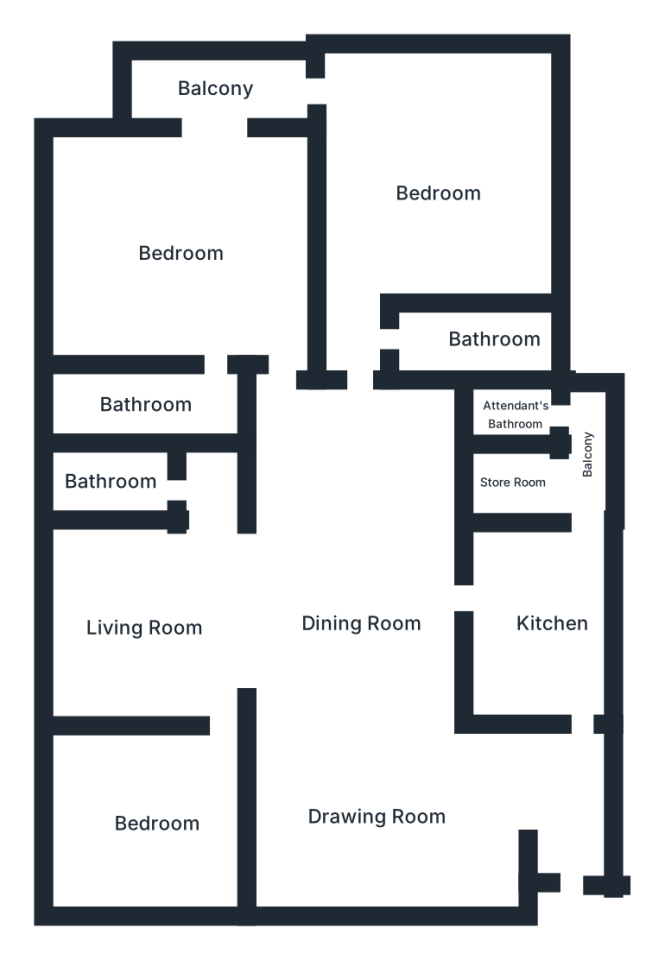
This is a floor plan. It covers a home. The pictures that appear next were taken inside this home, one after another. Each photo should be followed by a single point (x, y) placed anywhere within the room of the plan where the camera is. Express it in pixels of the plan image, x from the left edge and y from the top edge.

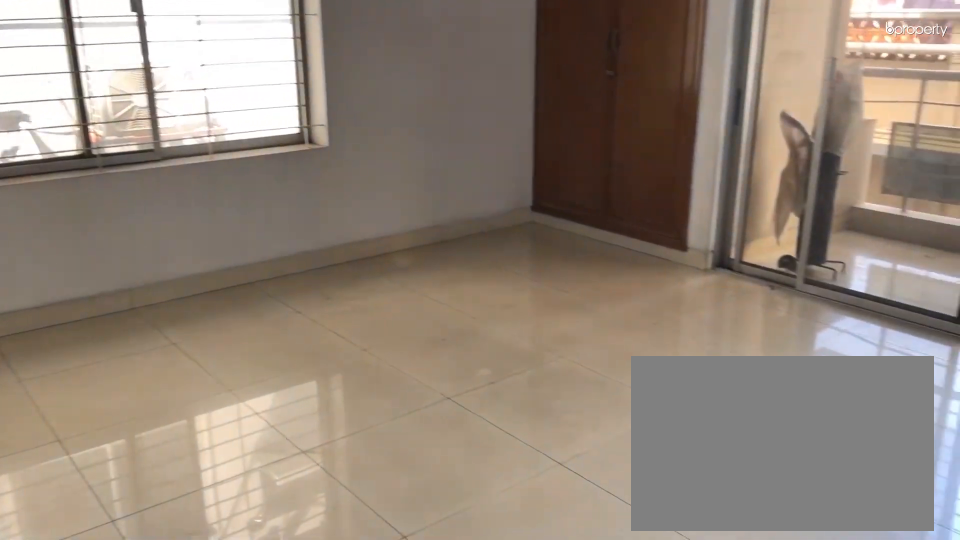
(186, 249)
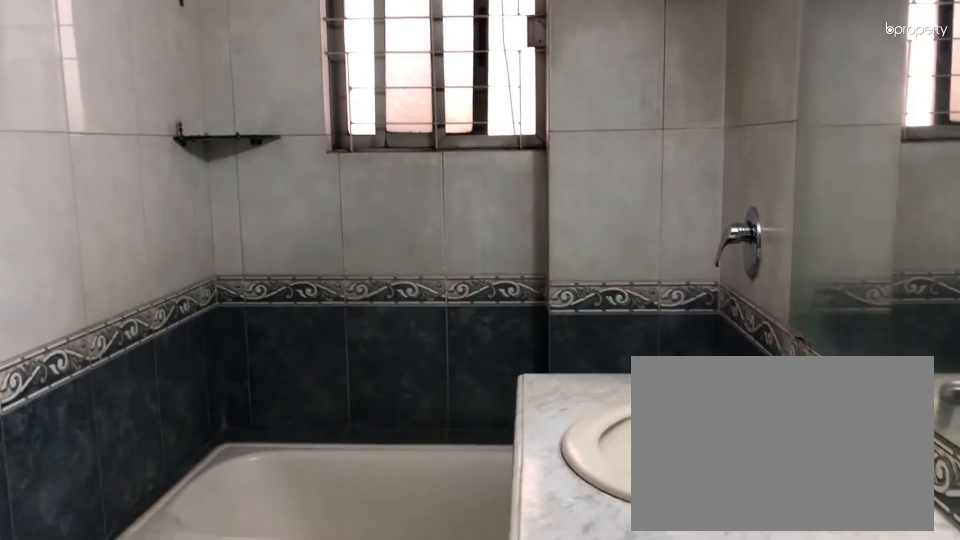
(145, 400)
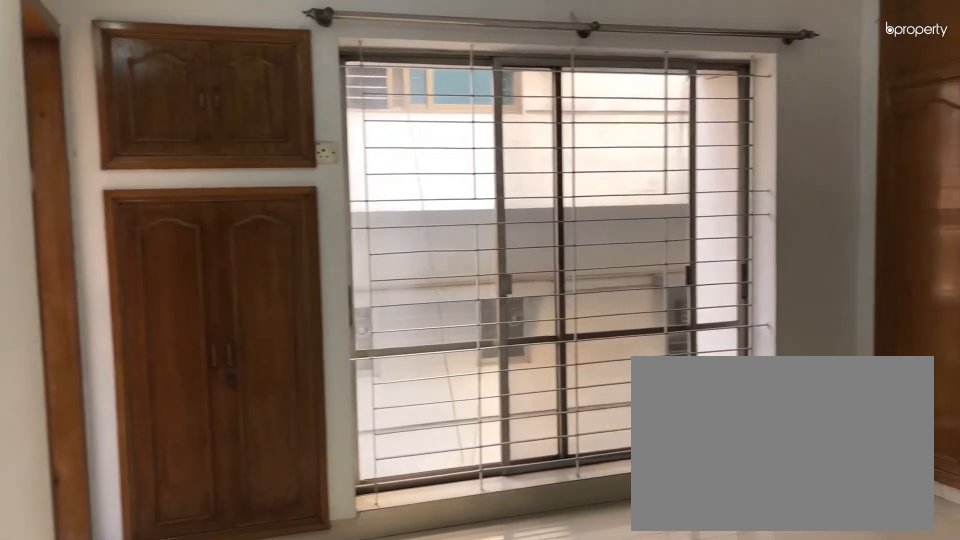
(453, 188)
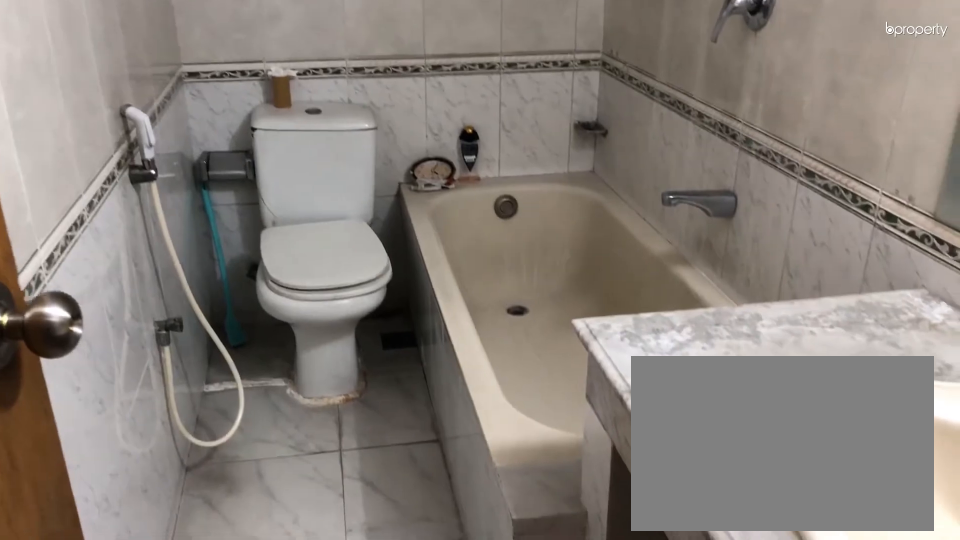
(469, 326)
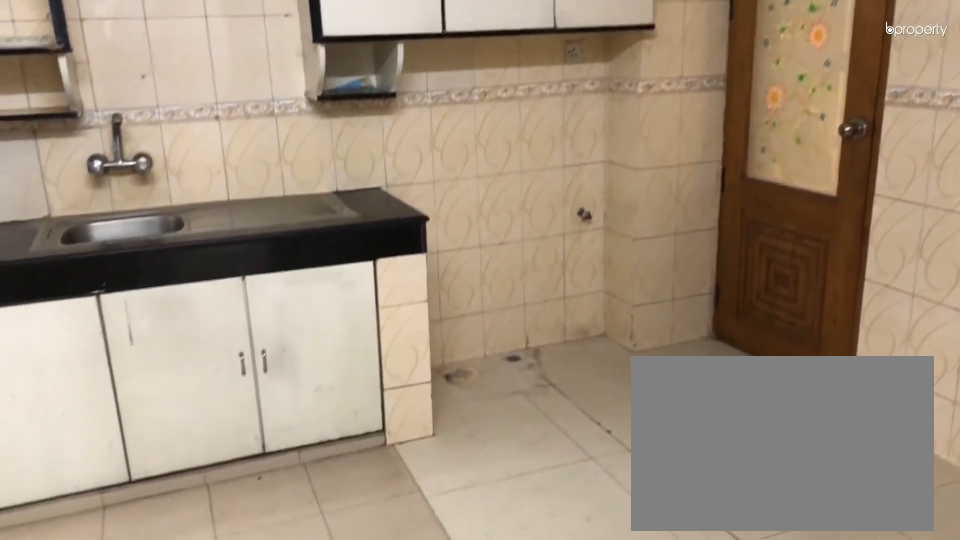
(552, 619)
